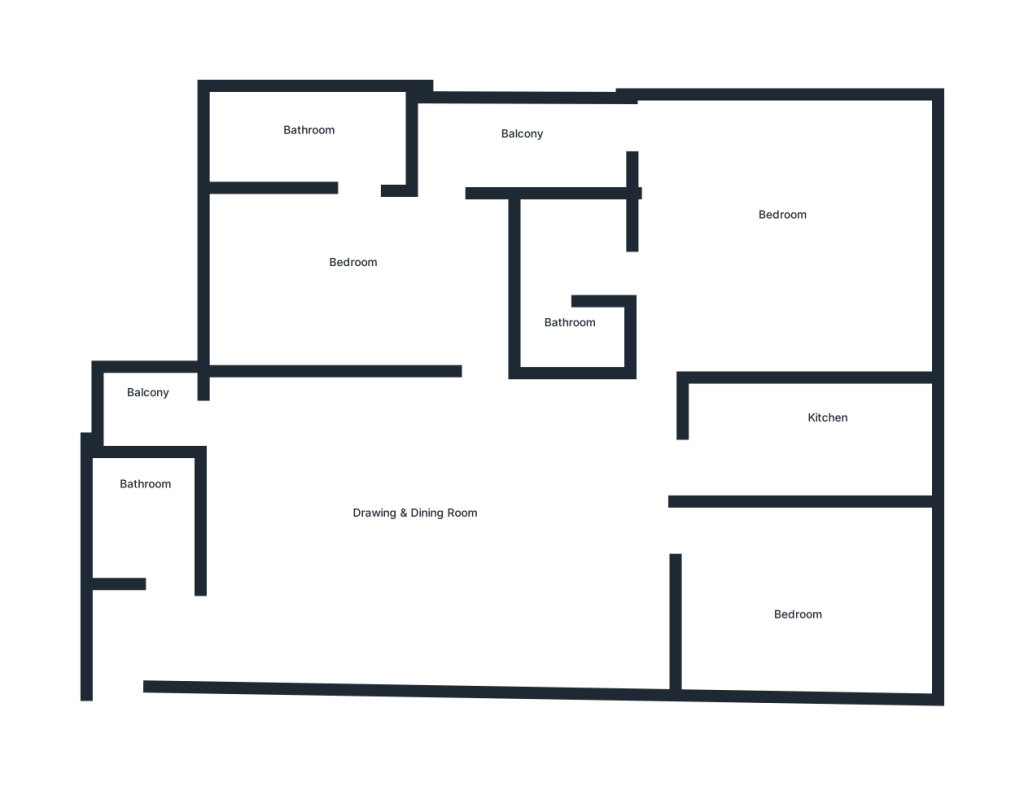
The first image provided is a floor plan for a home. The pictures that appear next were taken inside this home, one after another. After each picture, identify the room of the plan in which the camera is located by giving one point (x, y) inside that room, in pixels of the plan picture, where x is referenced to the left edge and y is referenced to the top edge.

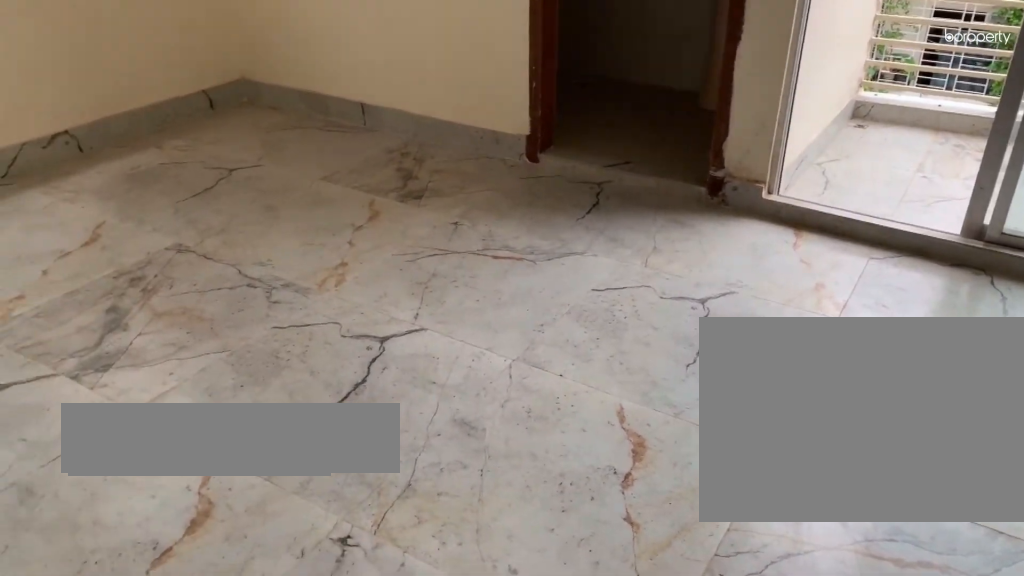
(352, 269)
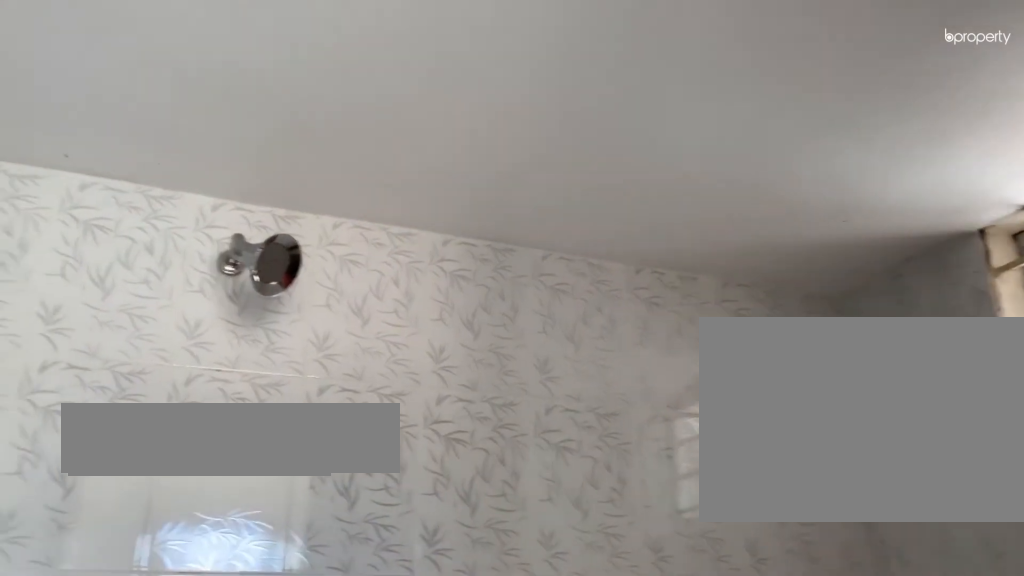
(570, 281)
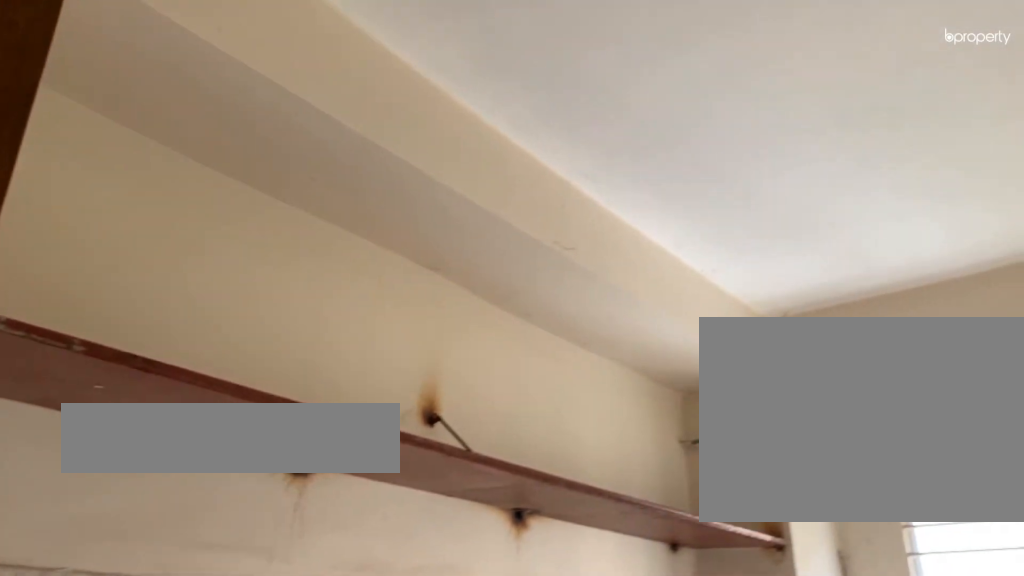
(784, 454)
